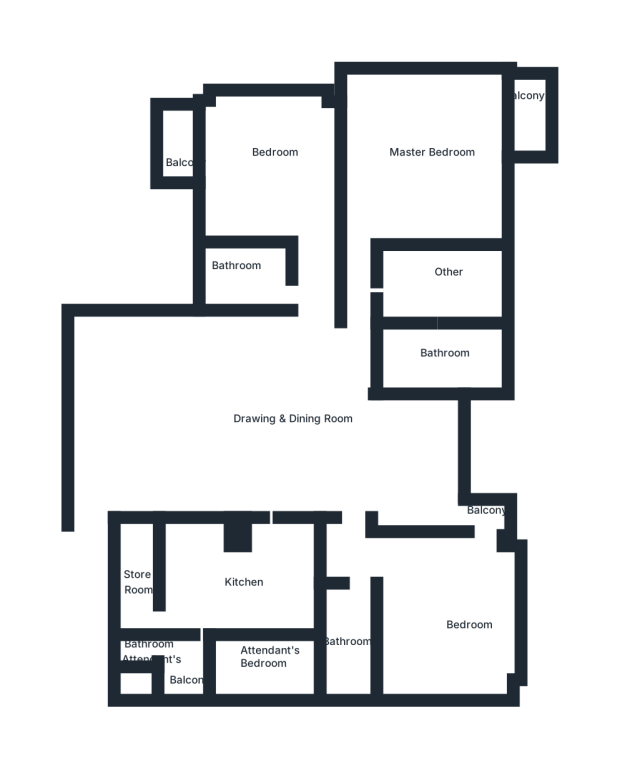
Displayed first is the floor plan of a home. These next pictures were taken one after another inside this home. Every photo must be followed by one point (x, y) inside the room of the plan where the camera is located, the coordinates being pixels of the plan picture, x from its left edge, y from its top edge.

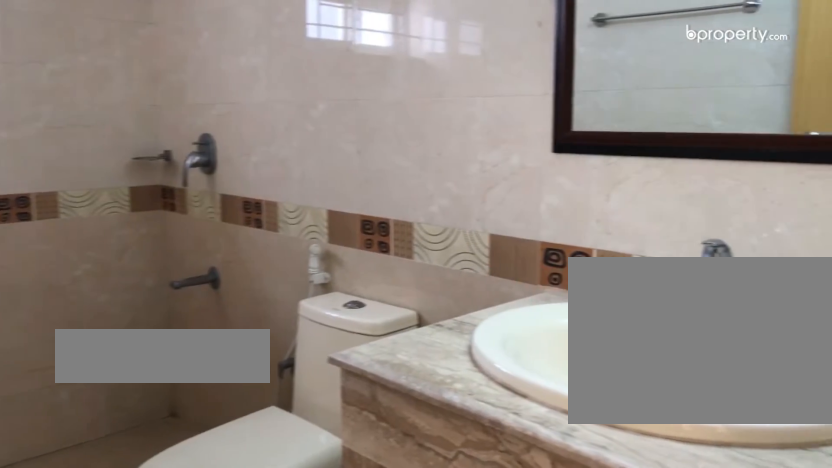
(342, 638)
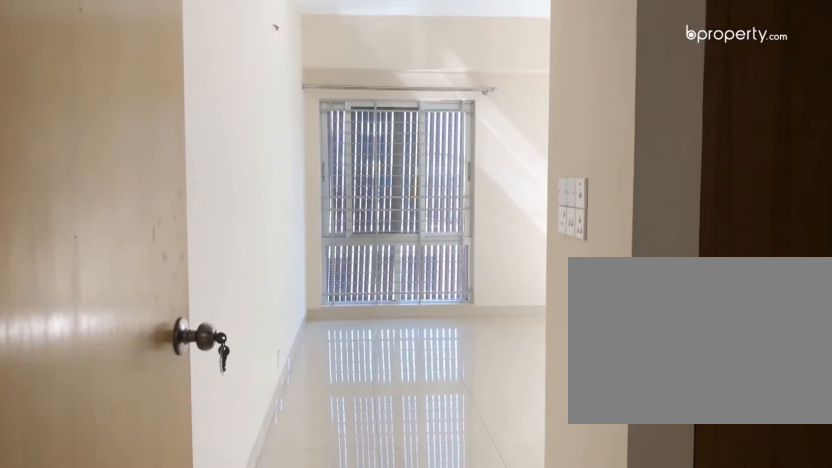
(359, 344)
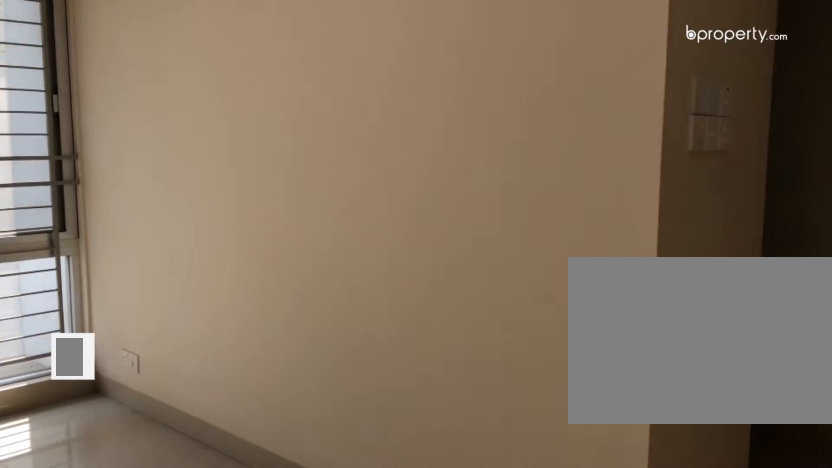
(423, 158)
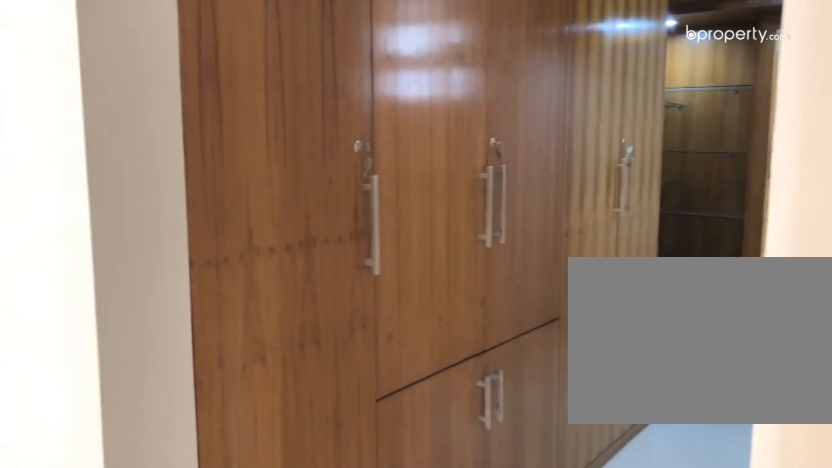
(438, 288)
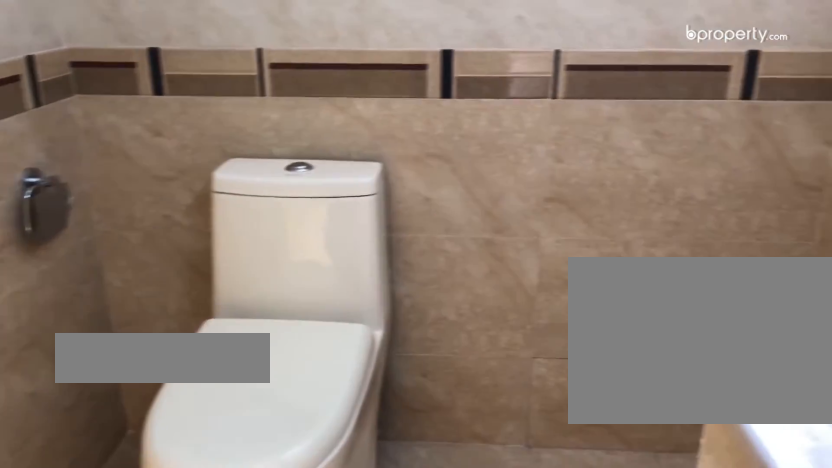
(438, 357)
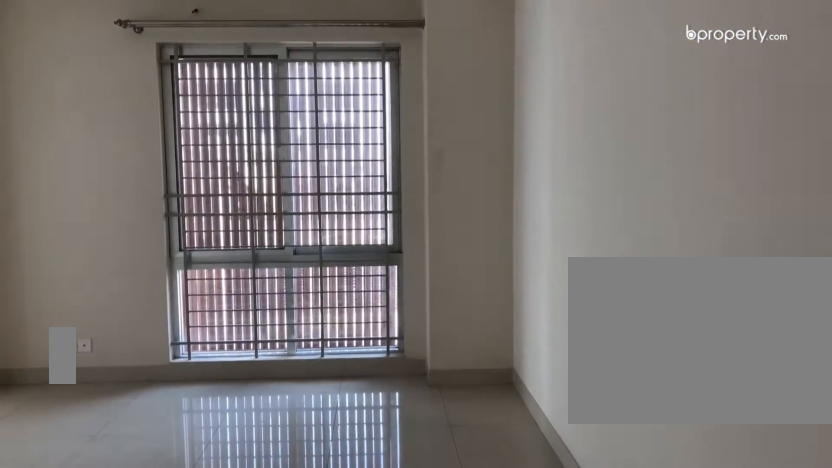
(268, 171)
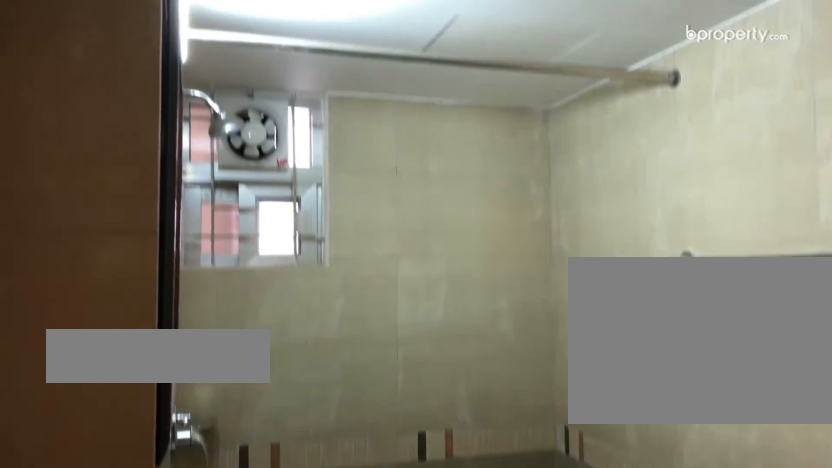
(243, 276)
